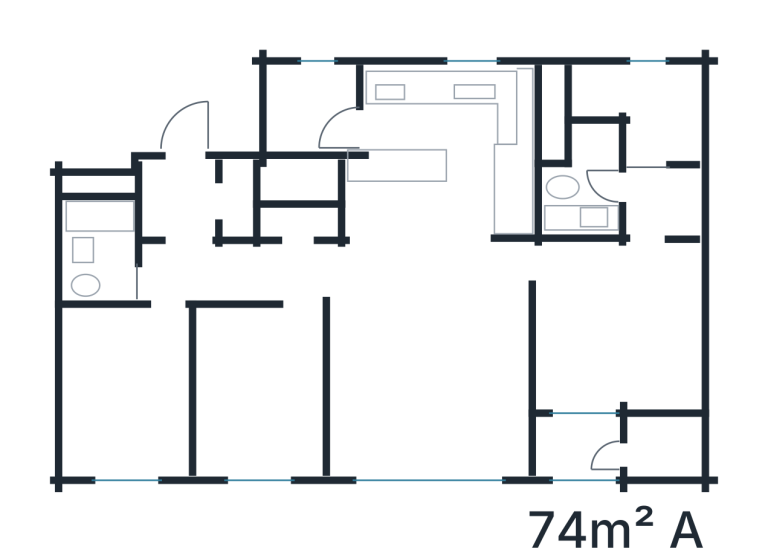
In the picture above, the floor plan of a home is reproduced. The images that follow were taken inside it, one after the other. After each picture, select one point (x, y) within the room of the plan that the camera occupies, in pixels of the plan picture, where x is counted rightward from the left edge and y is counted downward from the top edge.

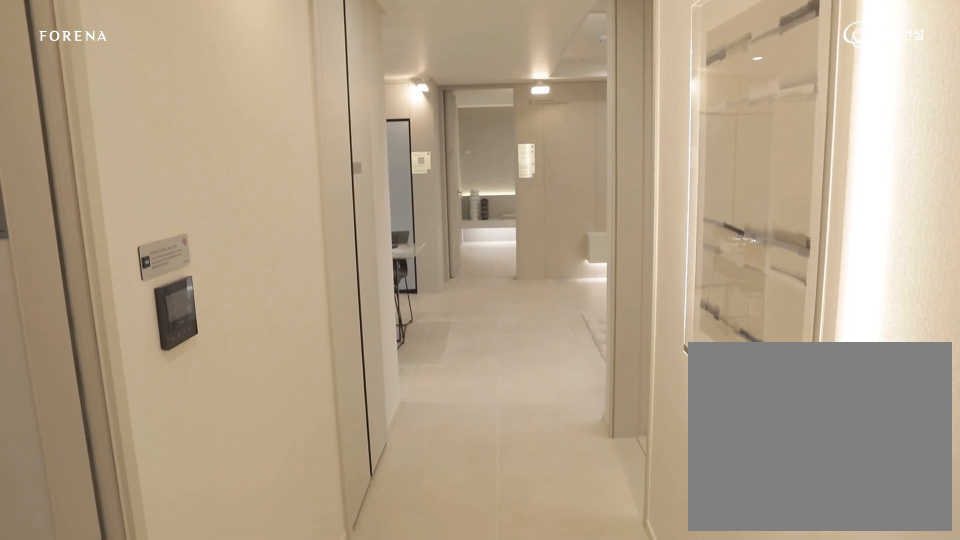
(273, 272)
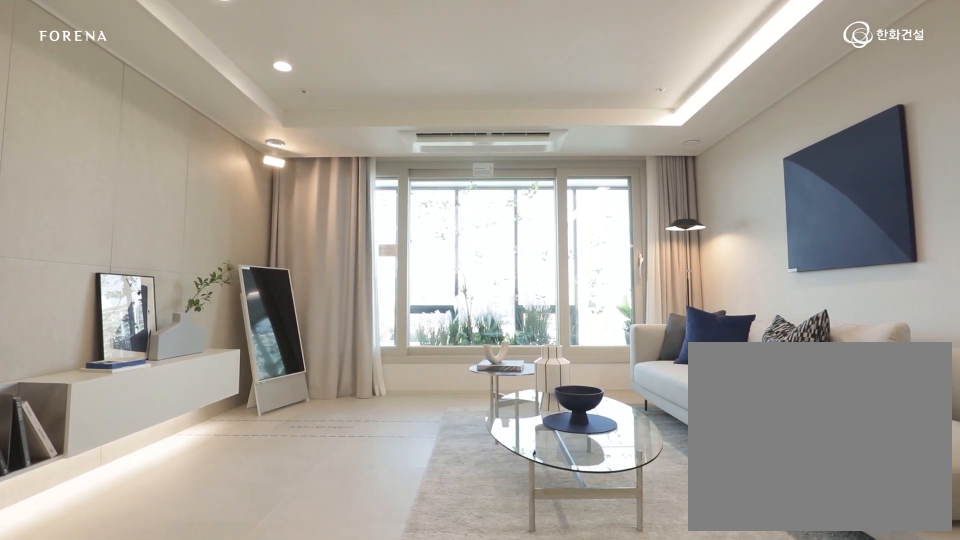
(435, 370)
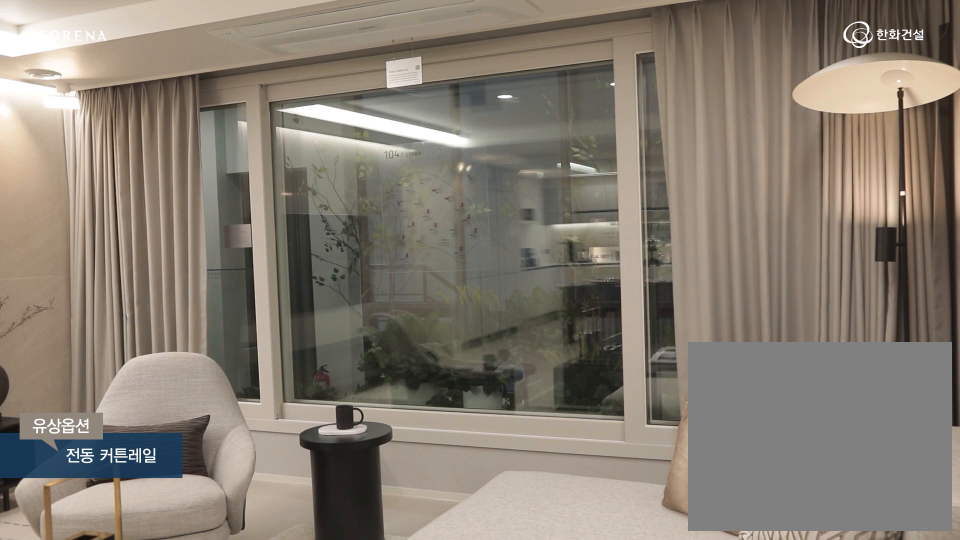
(435, 370)
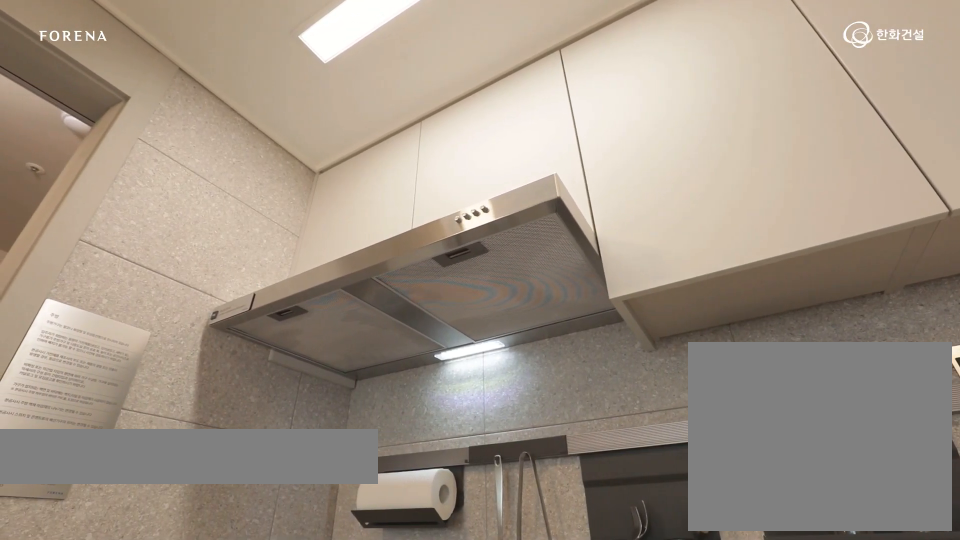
(421, 215)
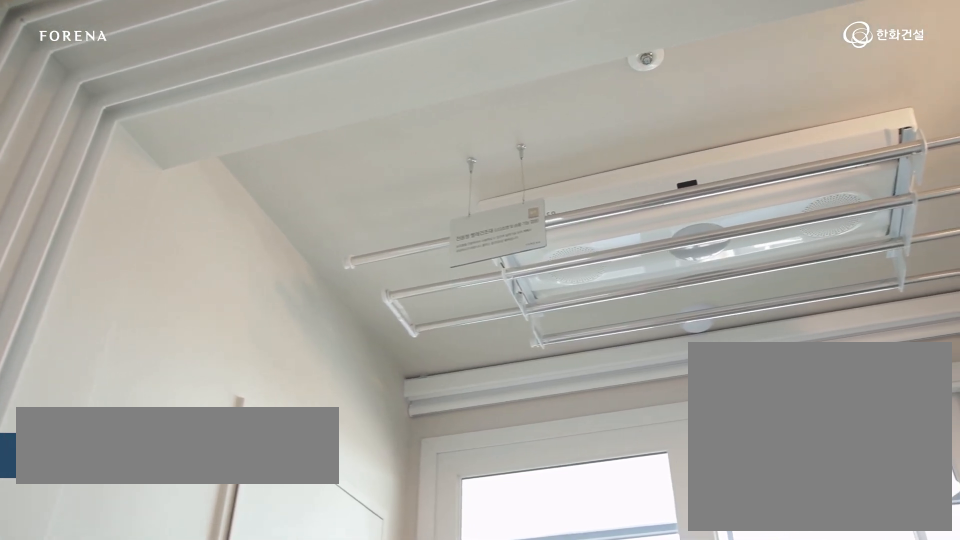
(620, 316)
